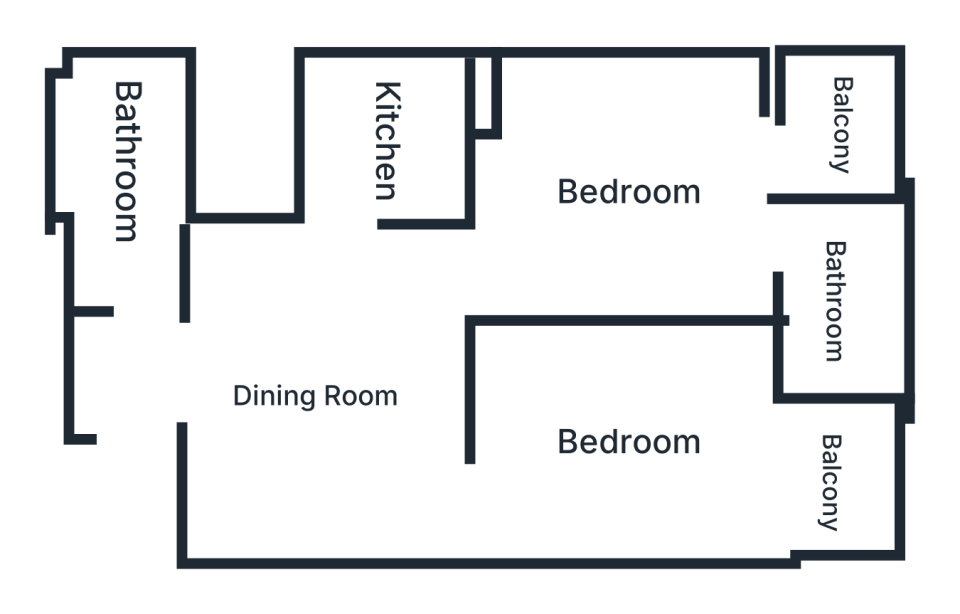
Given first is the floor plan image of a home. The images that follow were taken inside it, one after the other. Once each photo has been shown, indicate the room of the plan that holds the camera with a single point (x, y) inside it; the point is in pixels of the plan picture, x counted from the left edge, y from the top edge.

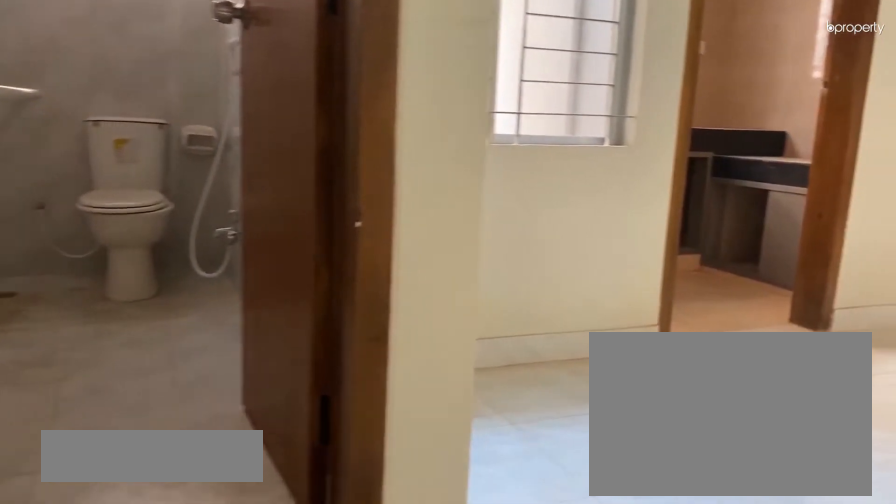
(170, 382)
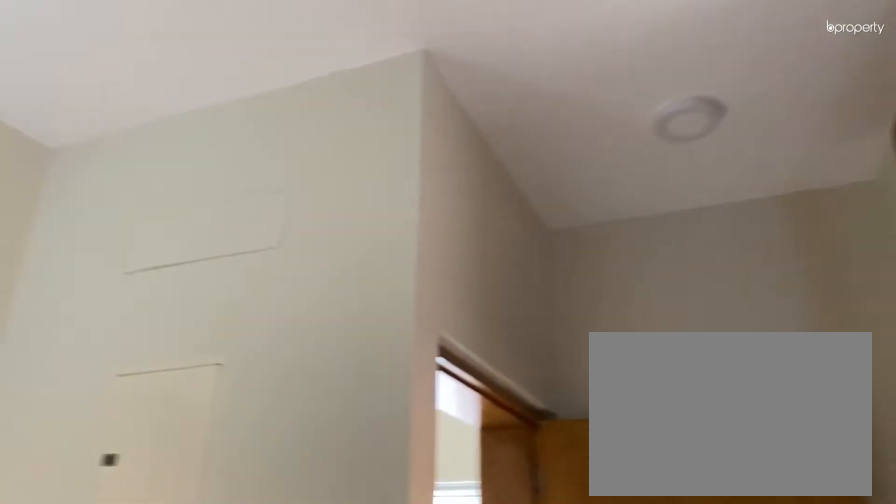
(311, 395)
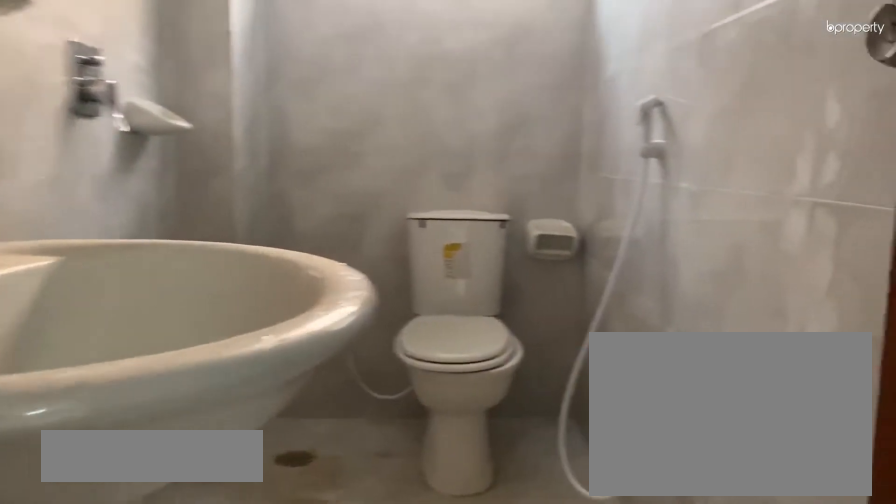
(140, 182)
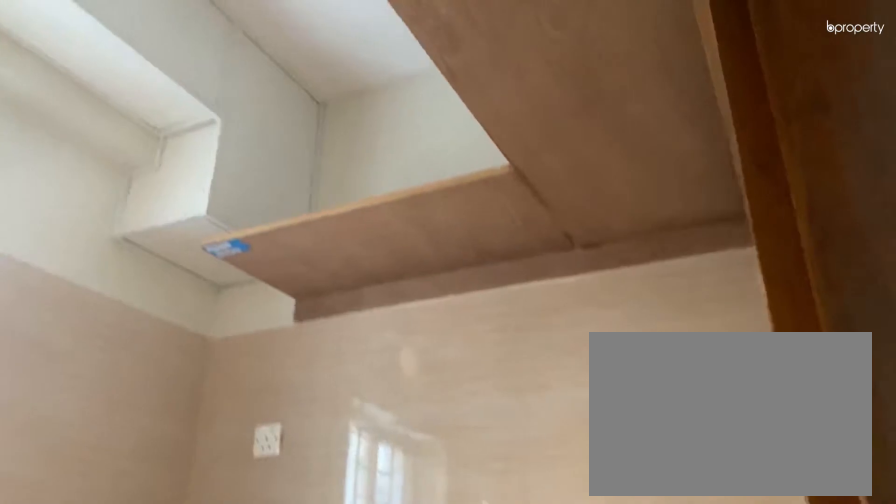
(392, 139)
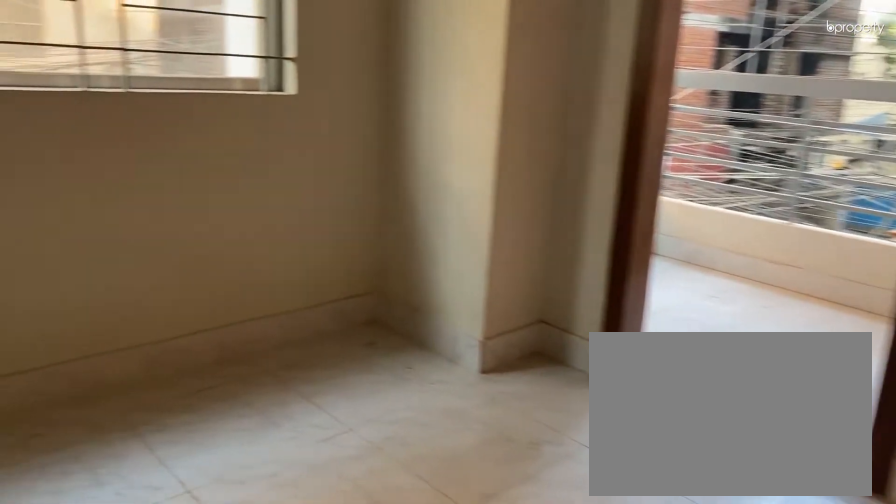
(626, 191)
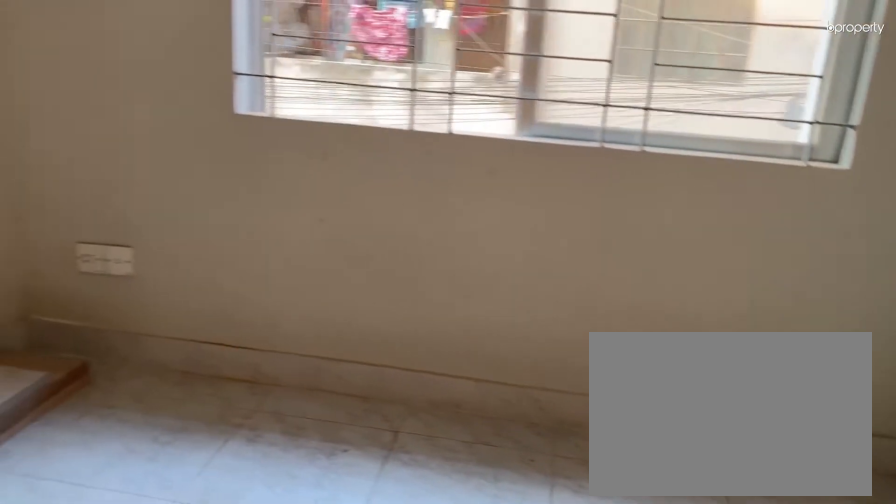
(626, 191)
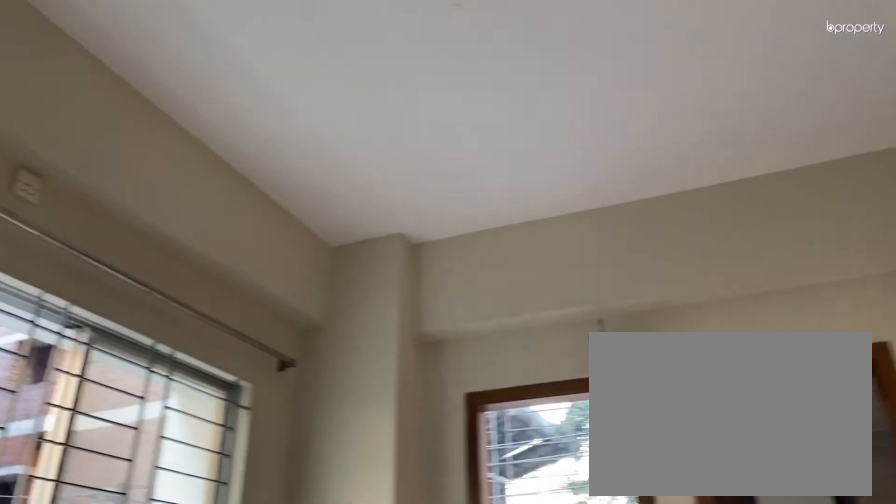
(626, 191)
